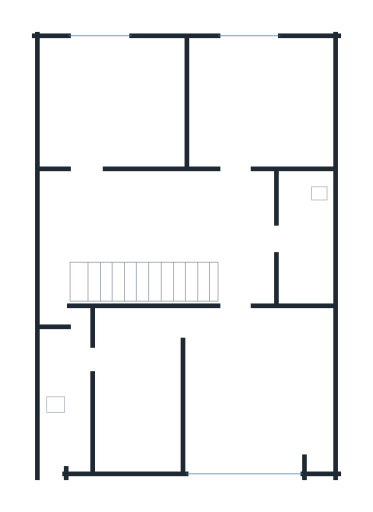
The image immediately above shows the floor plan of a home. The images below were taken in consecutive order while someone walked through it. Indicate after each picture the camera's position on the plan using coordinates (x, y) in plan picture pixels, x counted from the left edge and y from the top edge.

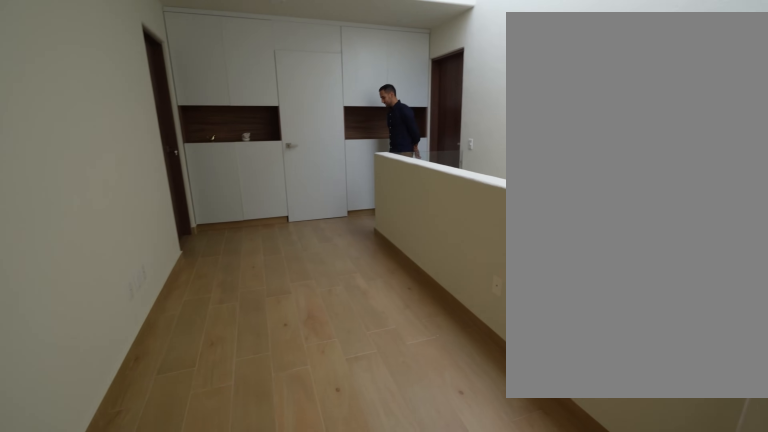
(54, 209)
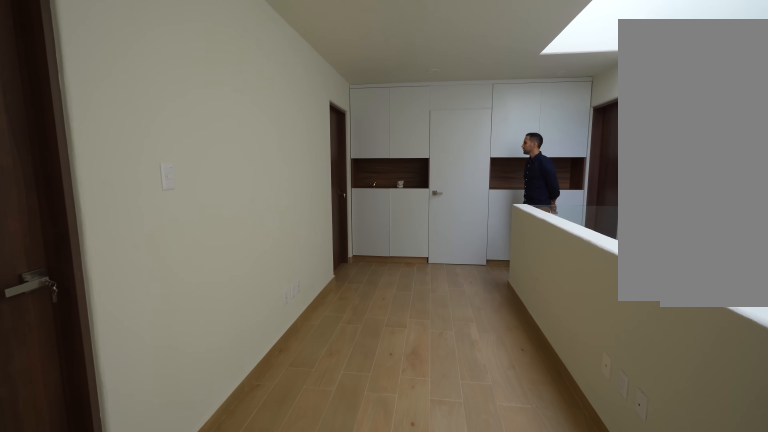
(54, 221)
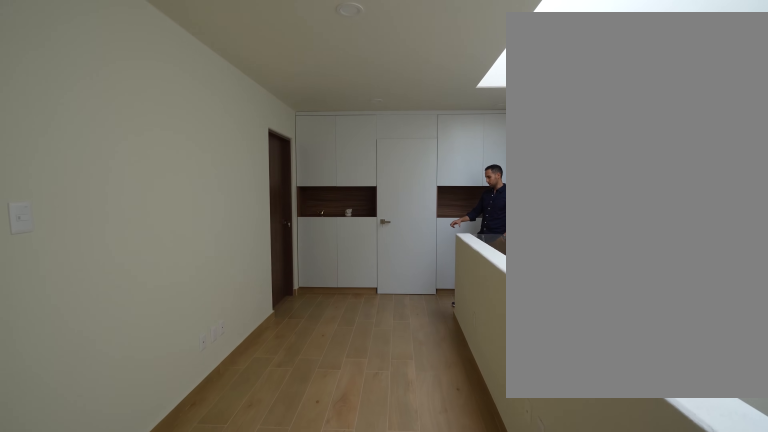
(82, 221)
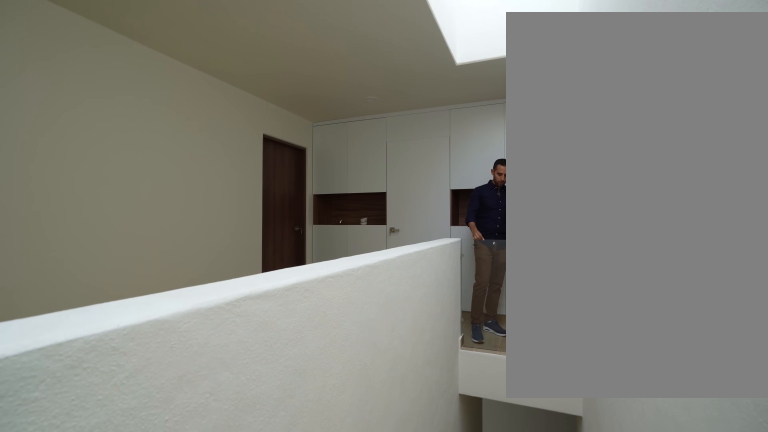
(69, 266)
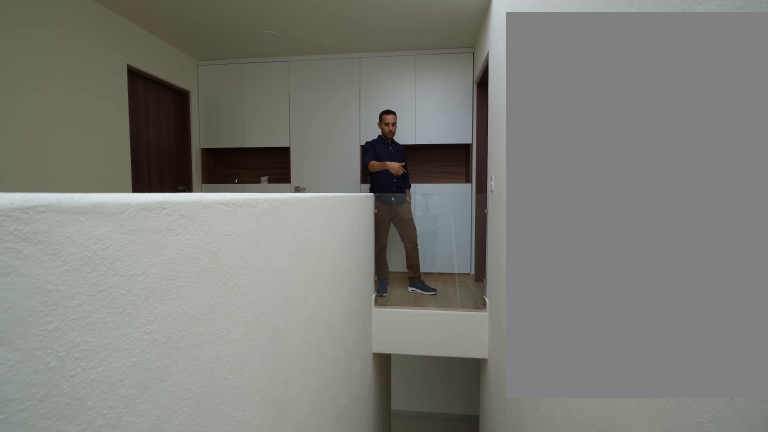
(70, 266)
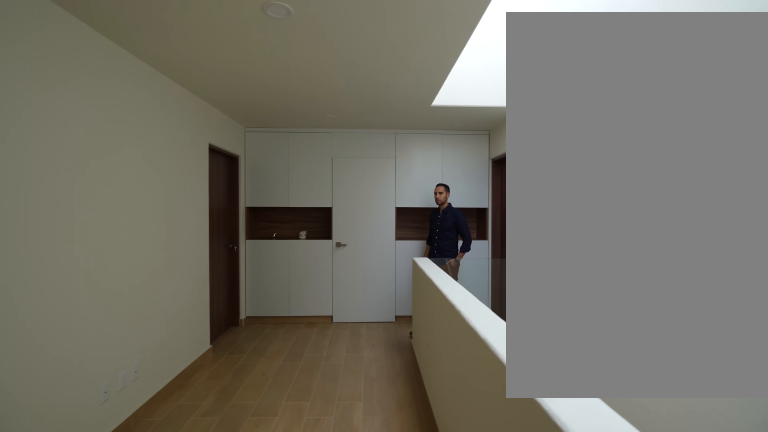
(68, 247)
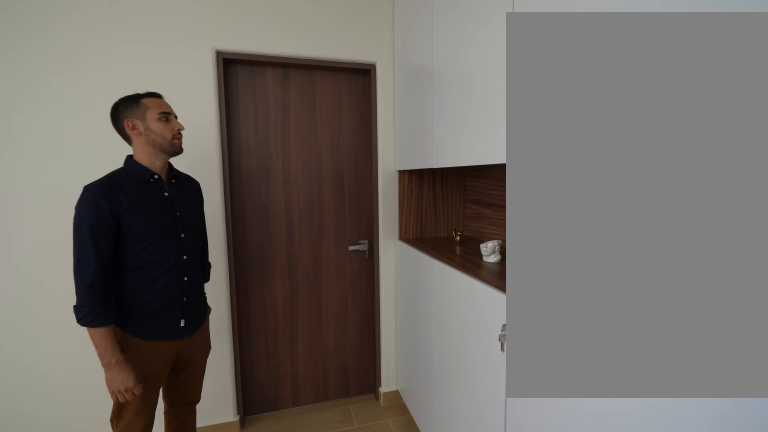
(231, 265)
